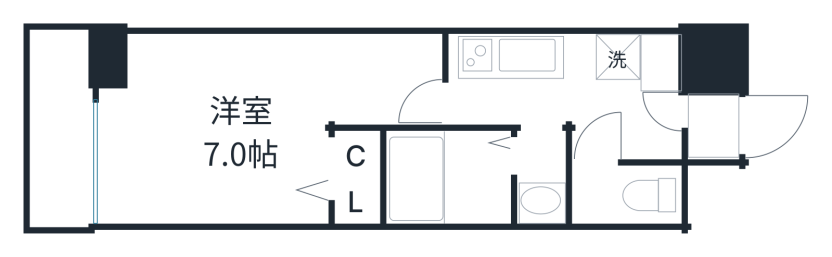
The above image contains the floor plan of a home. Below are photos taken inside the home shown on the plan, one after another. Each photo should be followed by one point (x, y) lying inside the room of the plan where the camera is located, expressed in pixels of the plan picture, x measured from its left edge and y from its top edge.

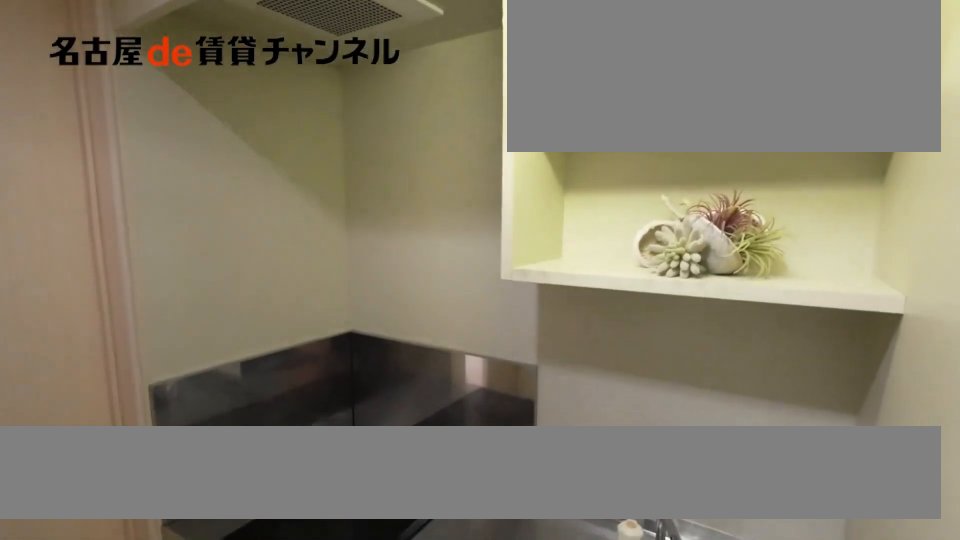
(521, 56)
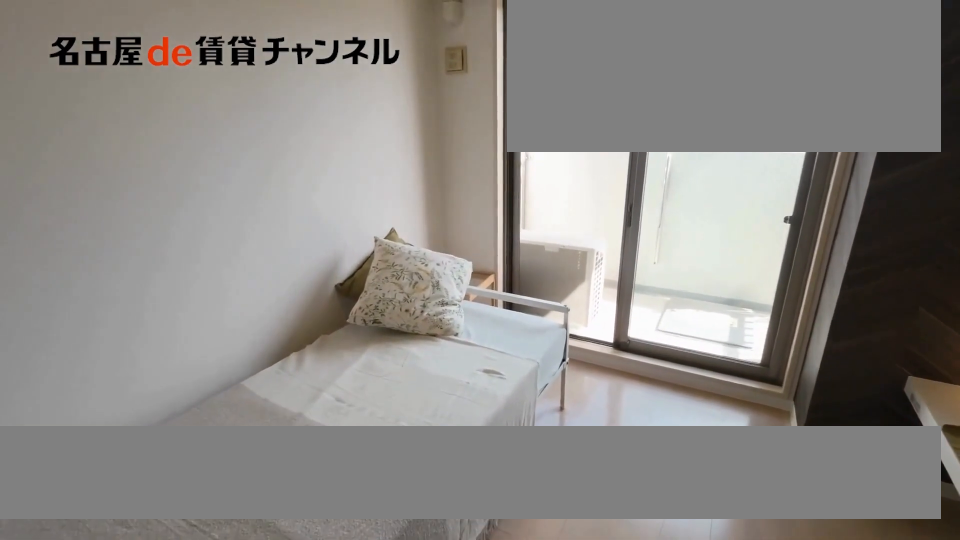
(246, 119)
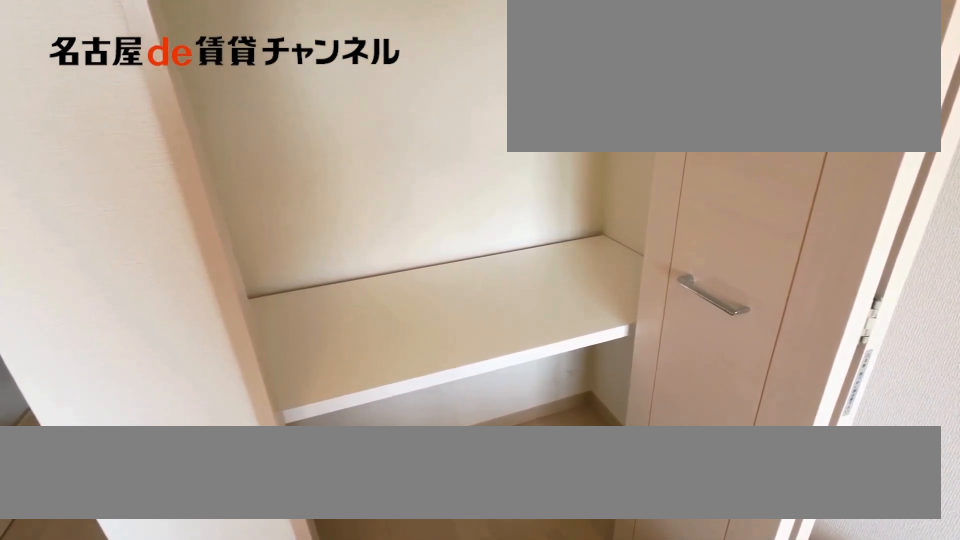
(354, 178)
